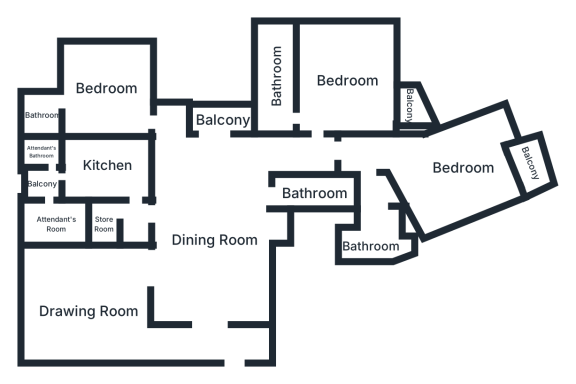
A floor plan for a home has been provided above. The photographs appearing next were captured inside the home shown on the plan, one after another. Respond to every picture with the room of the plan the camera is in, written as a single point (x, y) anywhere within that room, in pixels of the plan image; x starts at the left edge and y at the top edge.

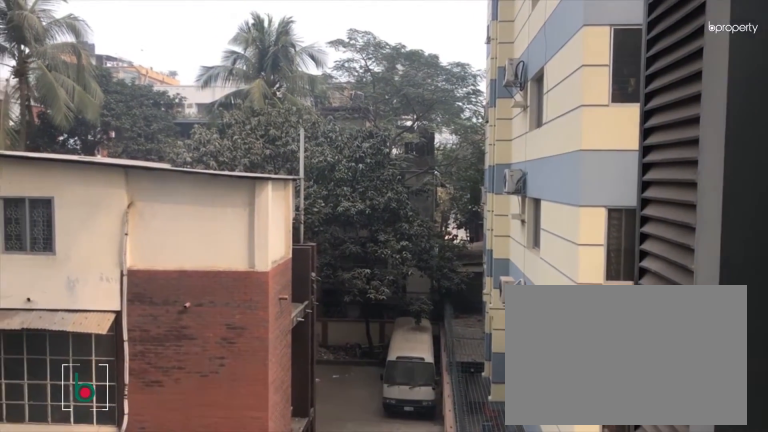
(223, 121)
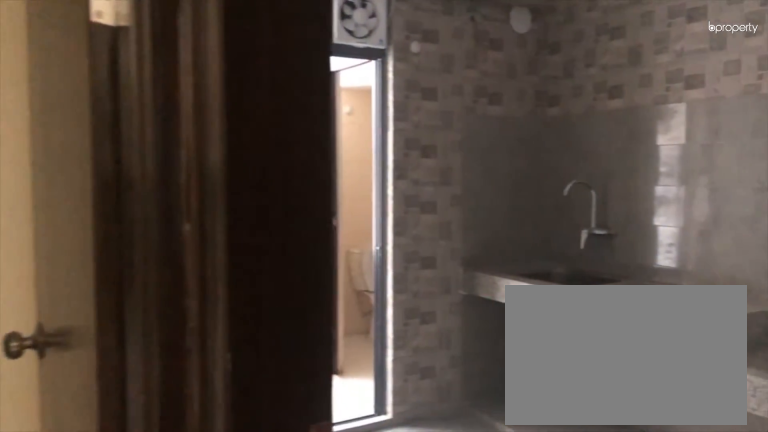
(107, 167)
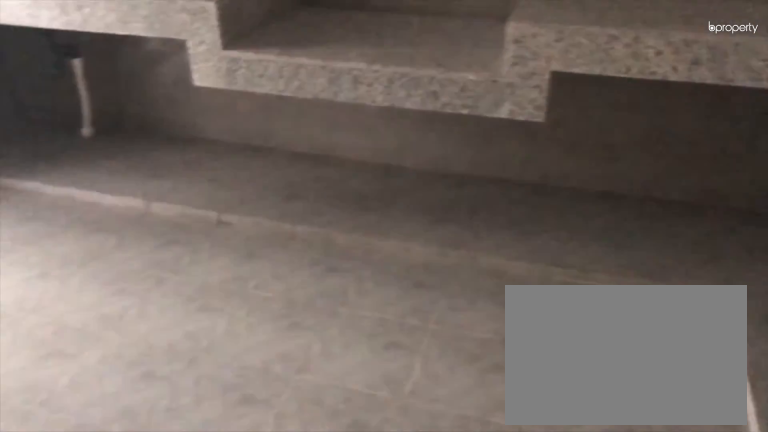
(107, 167)
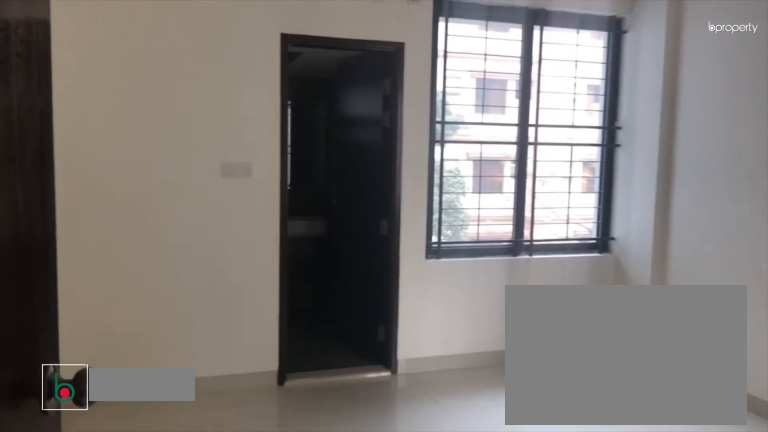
(105, 90)
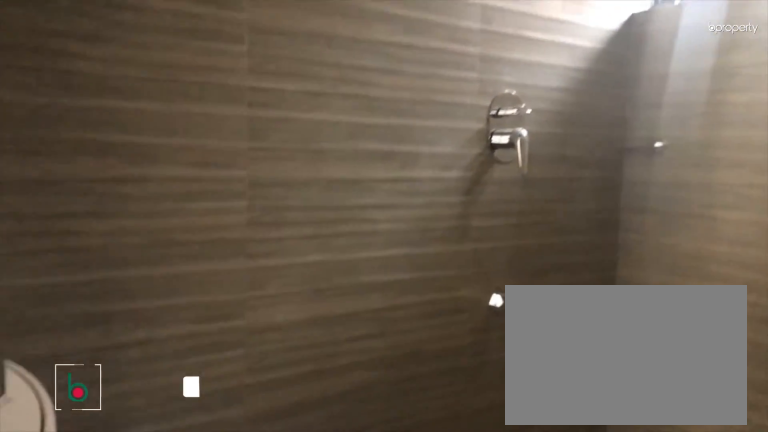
(46, 115)
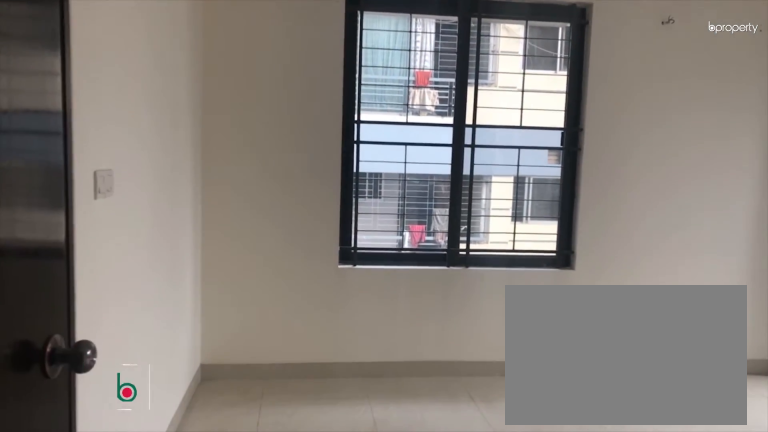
(347, 83)
